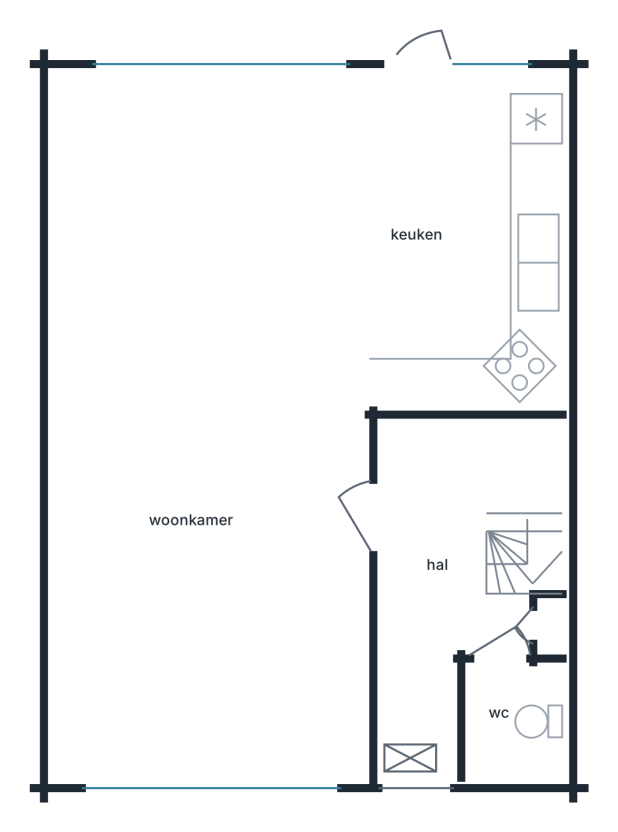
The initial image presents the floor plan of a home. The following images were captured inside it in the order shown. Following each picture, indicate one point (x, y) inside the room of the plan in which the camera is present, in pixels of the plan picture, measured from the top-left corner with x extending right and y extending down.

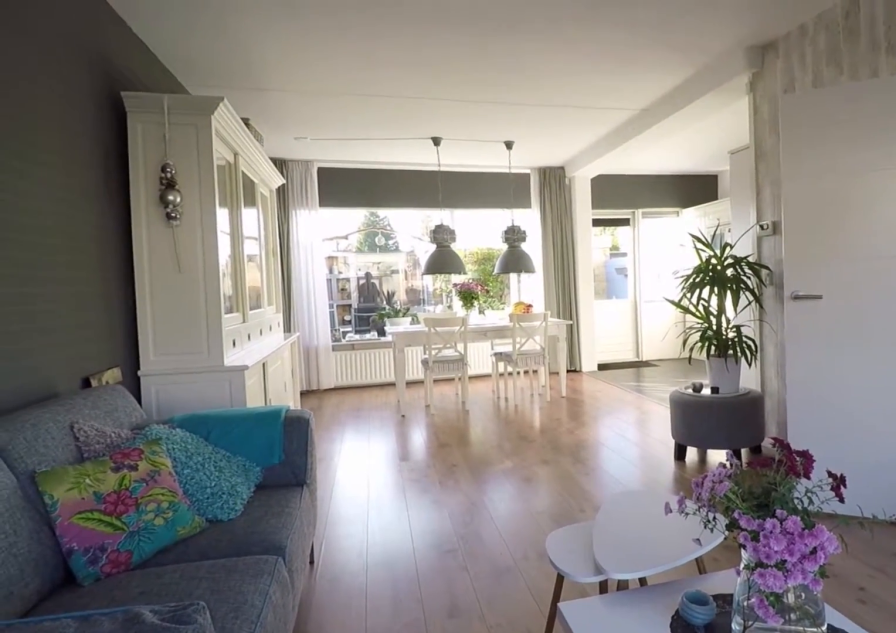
(142, 437)
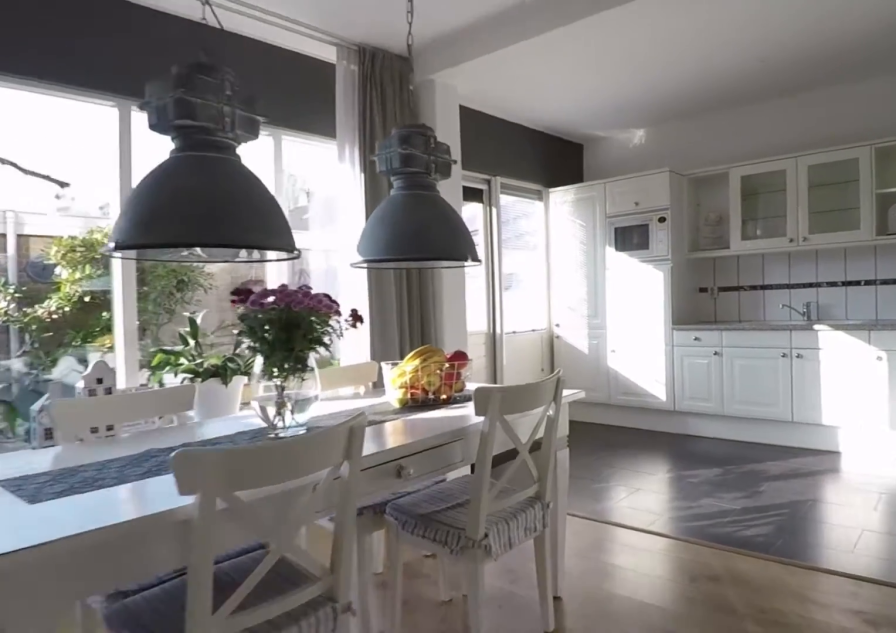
(142, 437)
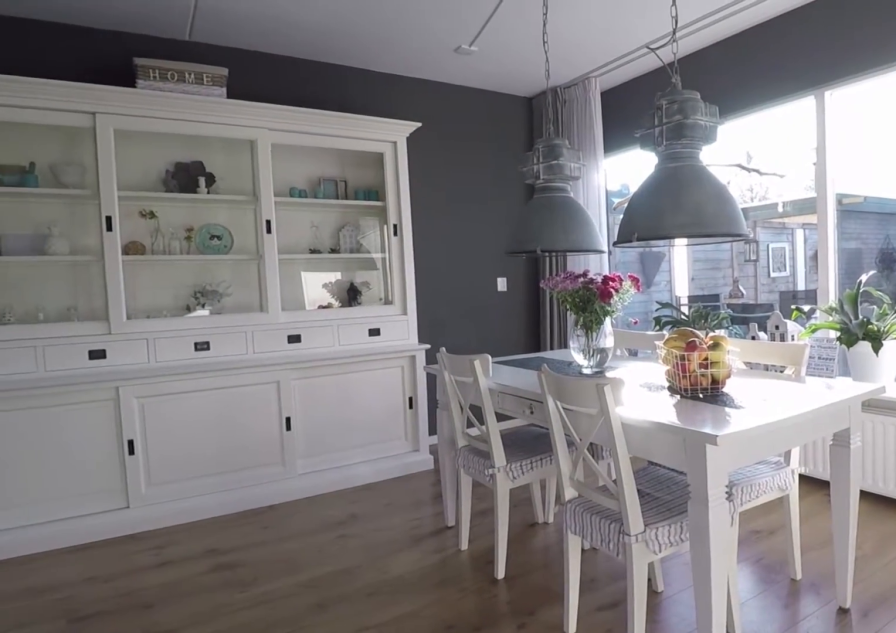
(465, 242)
